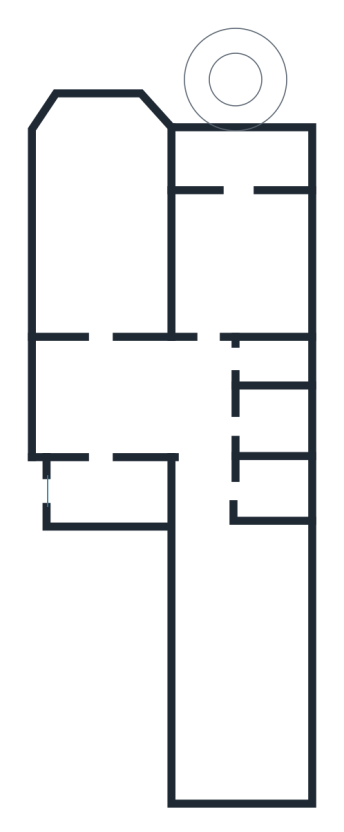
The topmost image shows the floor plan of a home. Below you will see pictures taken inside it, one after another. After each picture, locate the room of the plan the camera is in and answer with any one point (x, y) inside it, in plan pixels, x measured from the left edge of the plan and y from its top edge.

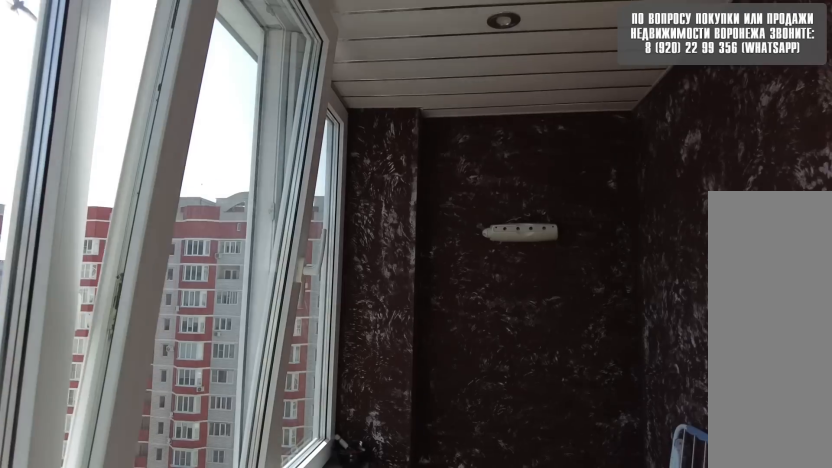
(235, 170)
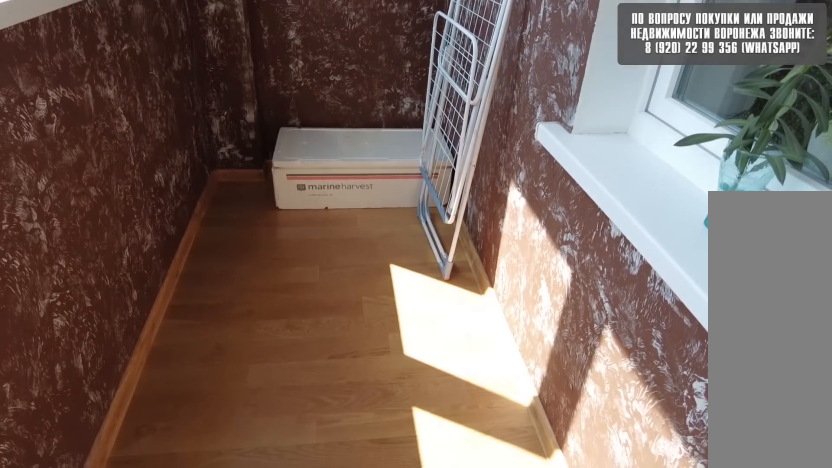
(235, 170)
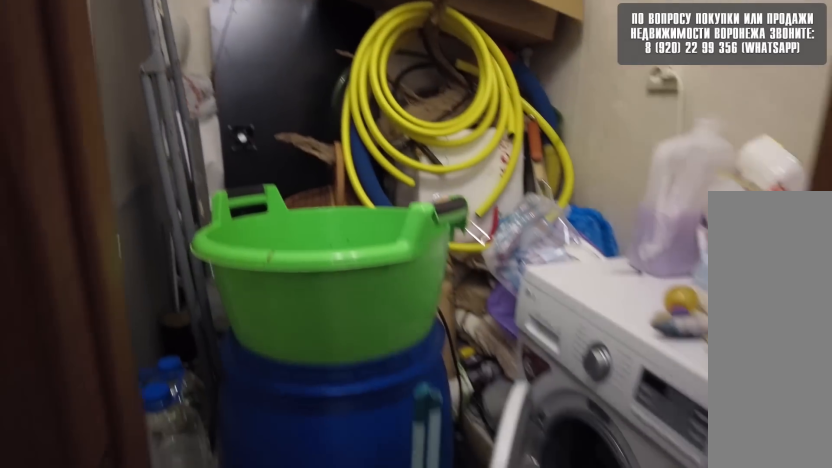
(205, 419)
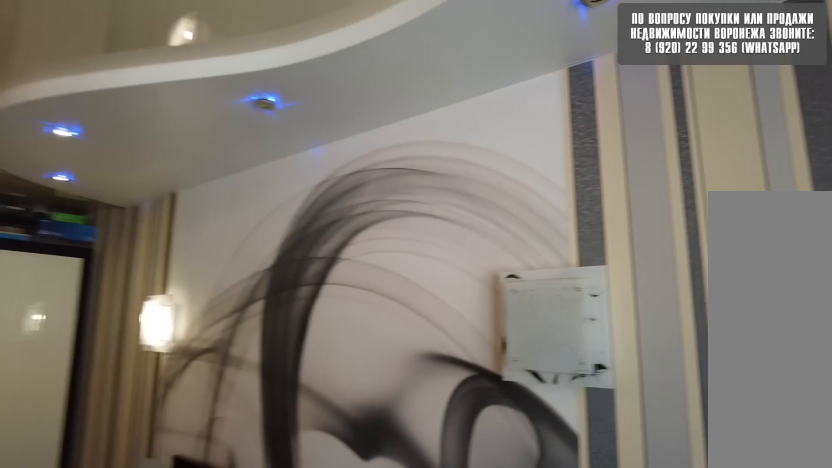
(230, 623)
